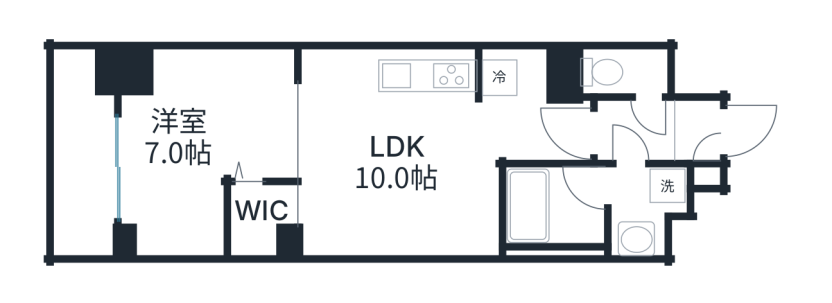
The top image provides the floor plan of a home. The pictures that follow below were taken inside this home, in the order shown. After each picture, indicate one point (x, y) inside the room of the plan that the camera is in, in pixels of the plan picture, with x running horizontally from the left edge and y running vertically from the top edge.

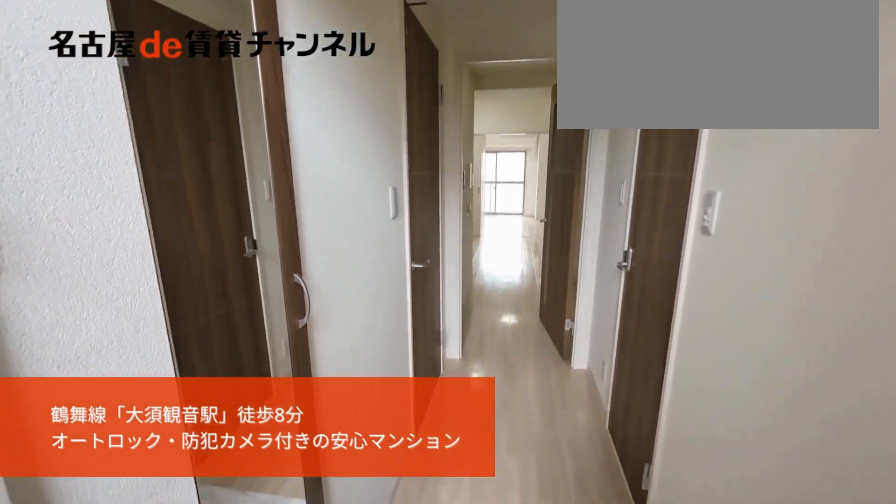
(698, 139)
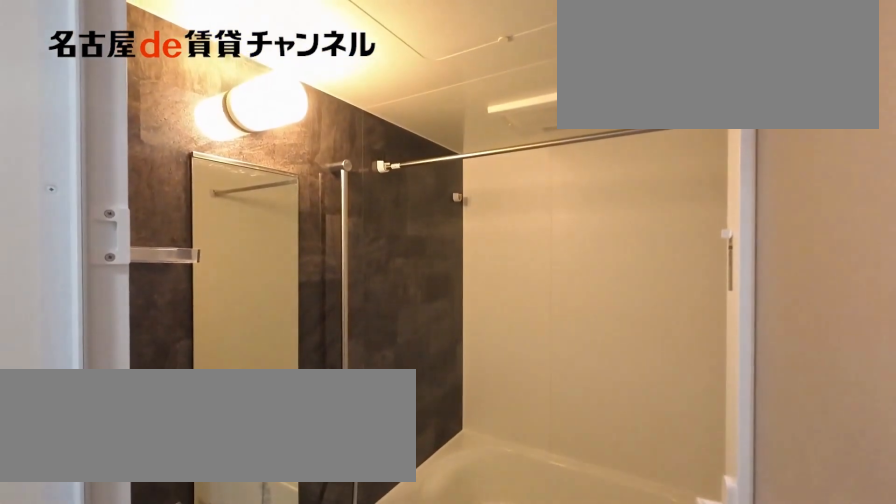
(591, 209)
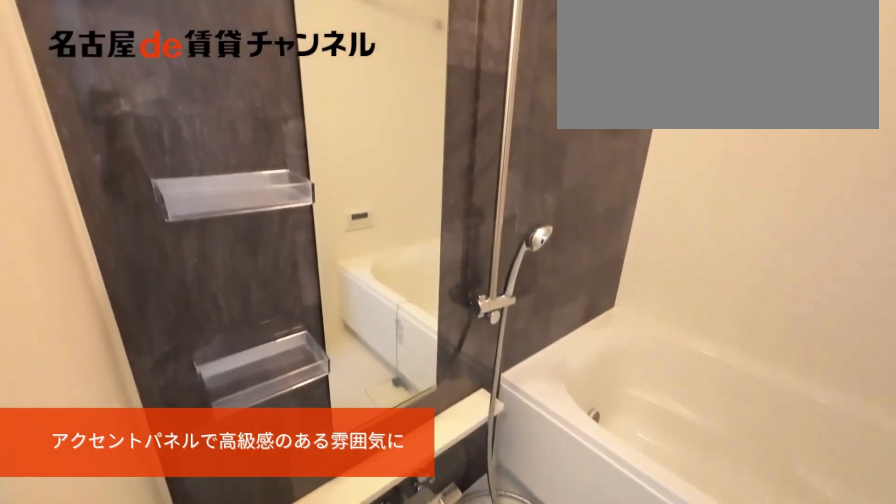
(591, 209)
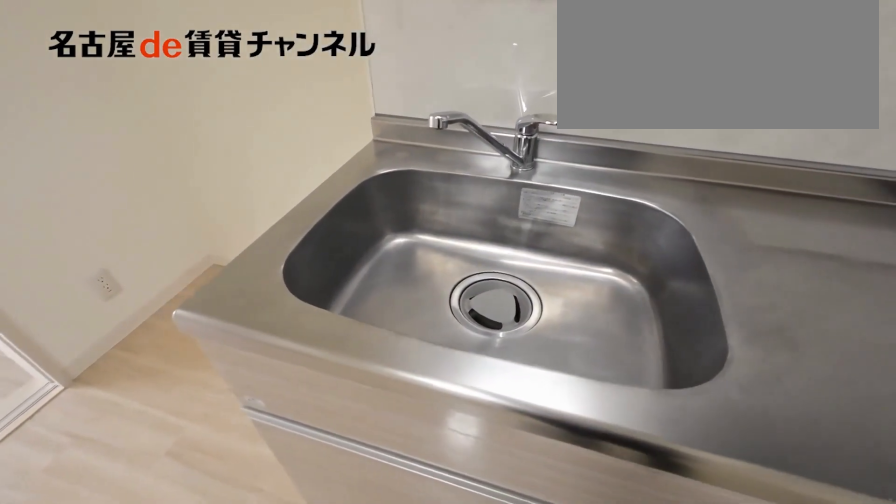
(399, 151)
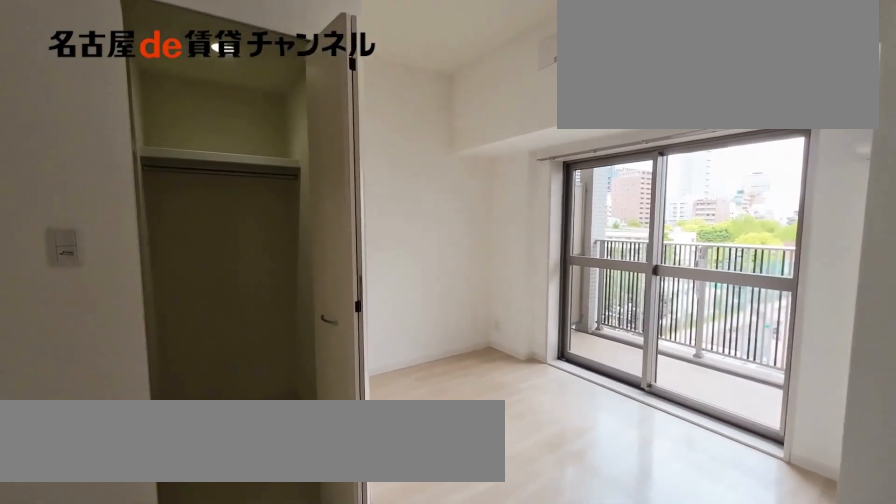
(206, 151)
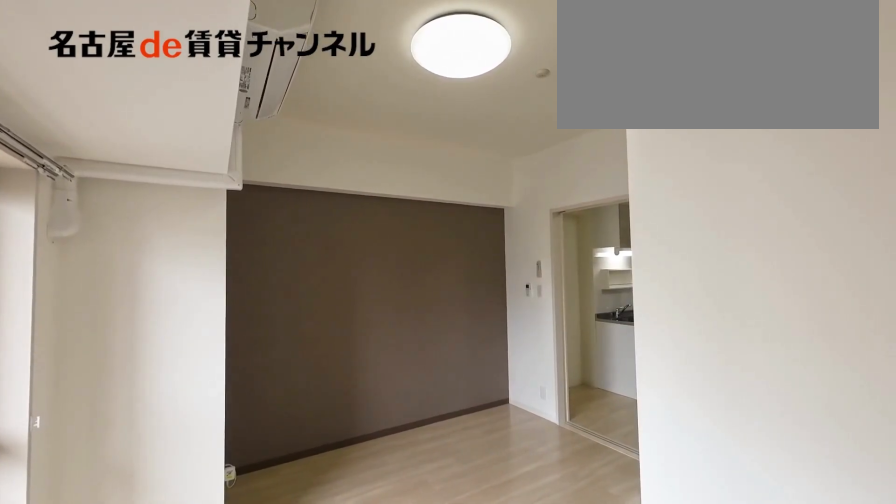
(206, 151)
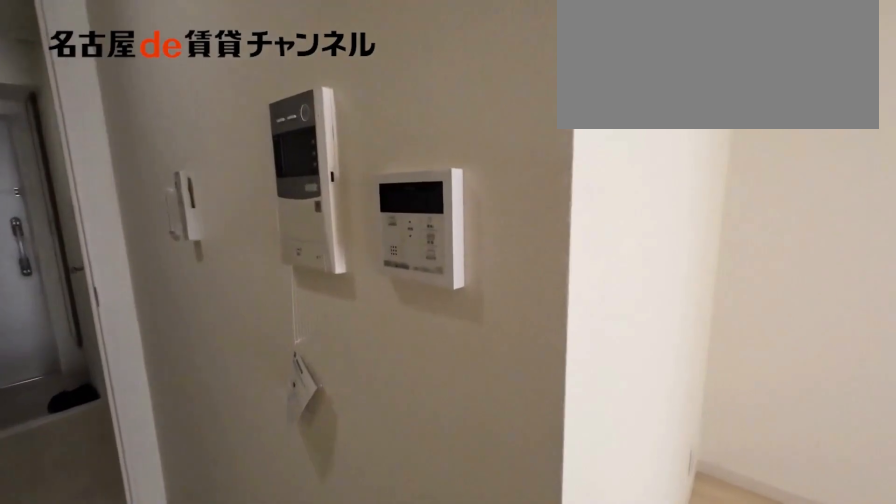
(399, 151)
